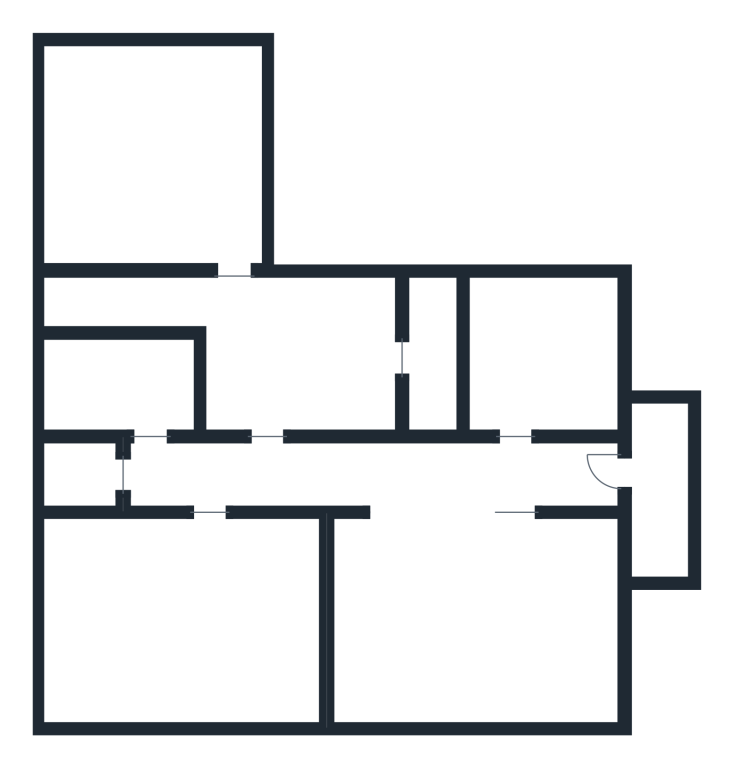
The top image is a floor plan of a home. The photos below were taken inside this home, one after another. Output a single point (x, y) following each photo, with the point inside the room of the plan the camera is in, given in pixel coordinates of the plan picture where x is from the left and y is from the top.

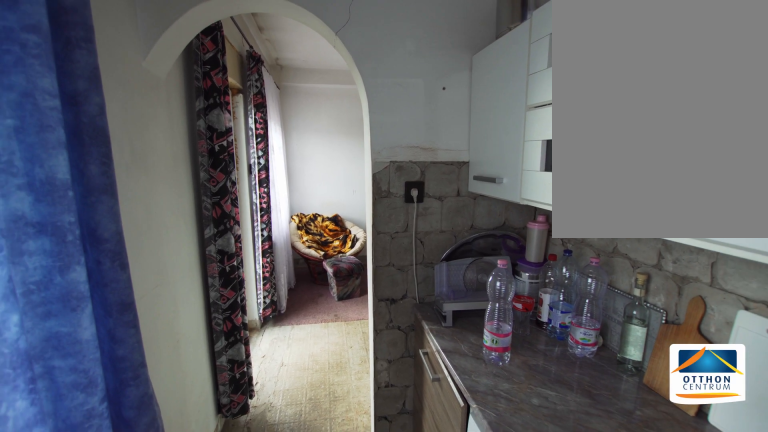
(123, 302)
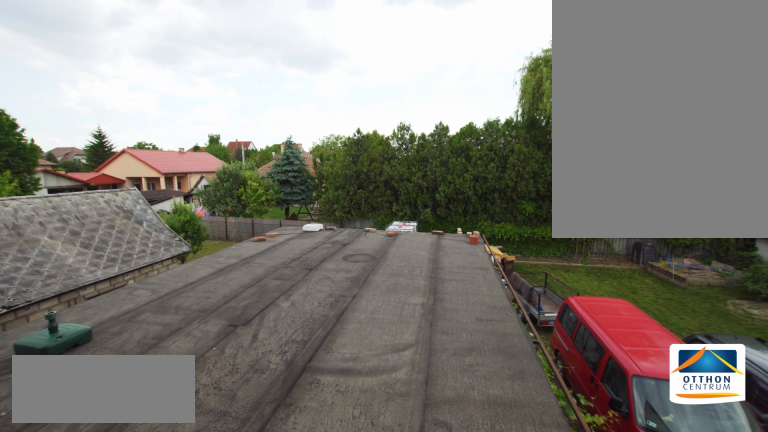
(153, 125)
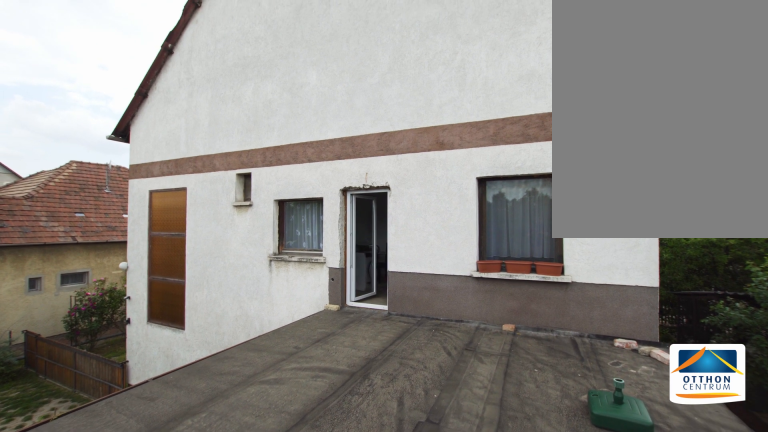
(153, 125)
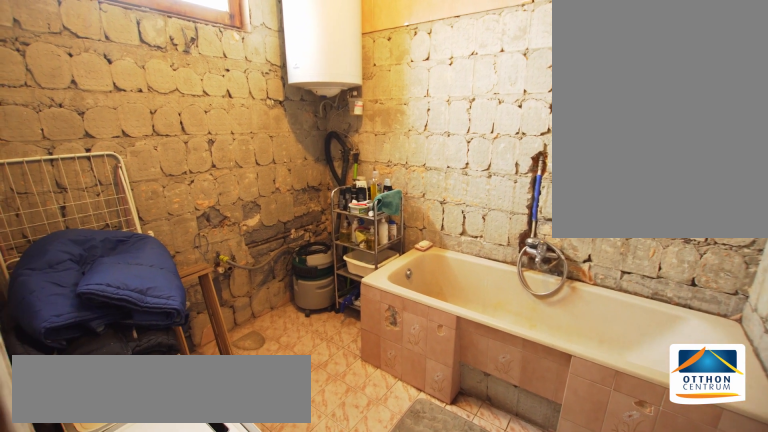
(109, 386)
